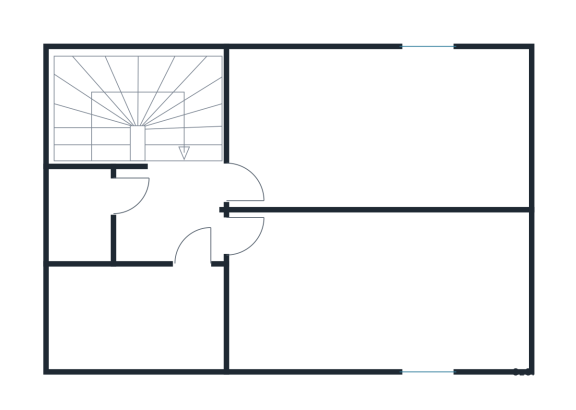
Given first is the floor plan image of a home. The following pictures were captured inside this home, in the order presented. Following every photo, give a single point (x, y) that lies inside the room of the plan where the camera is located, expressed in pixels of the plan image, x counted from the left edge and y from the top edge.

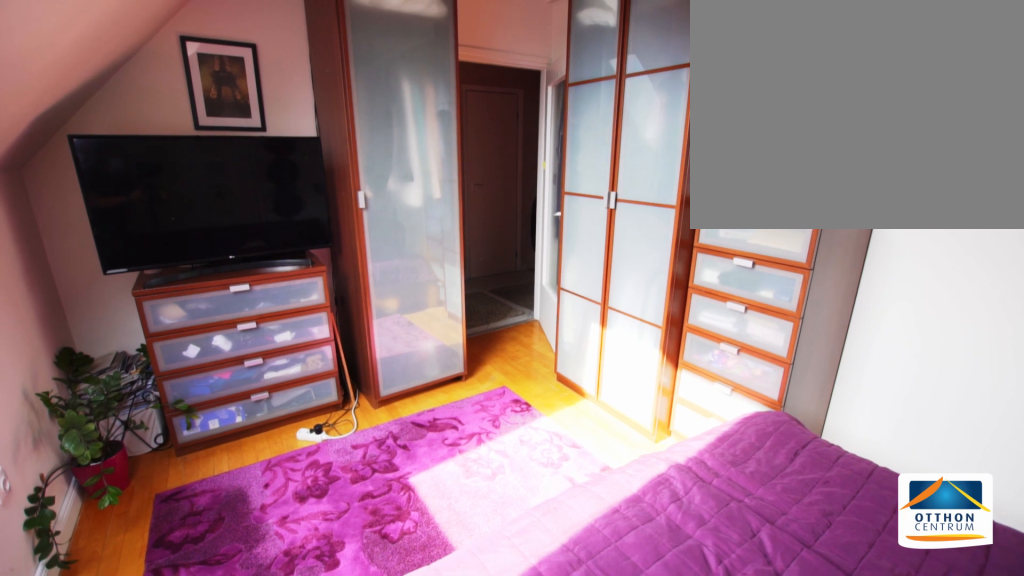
(384, 313)
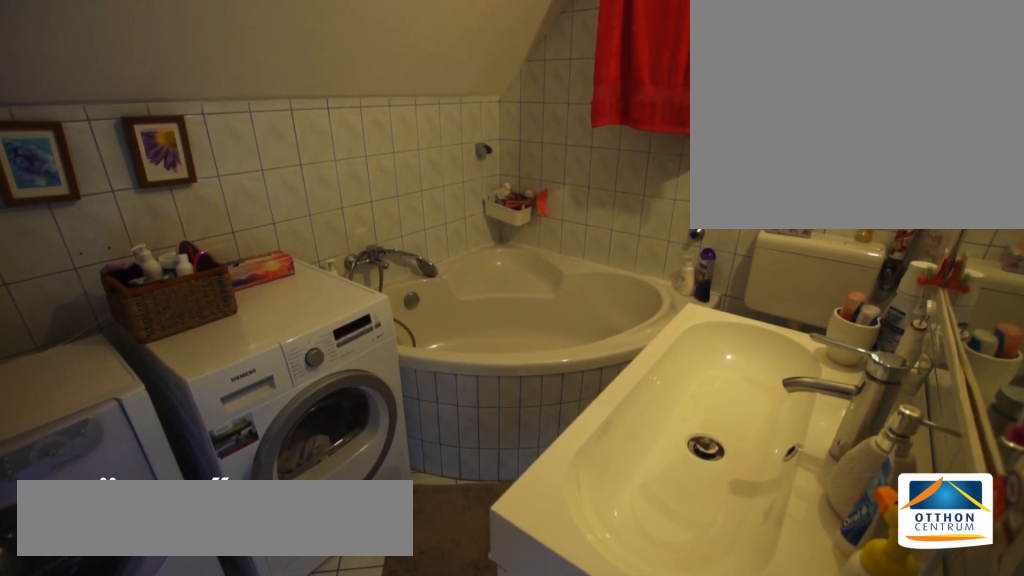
(129, 313)
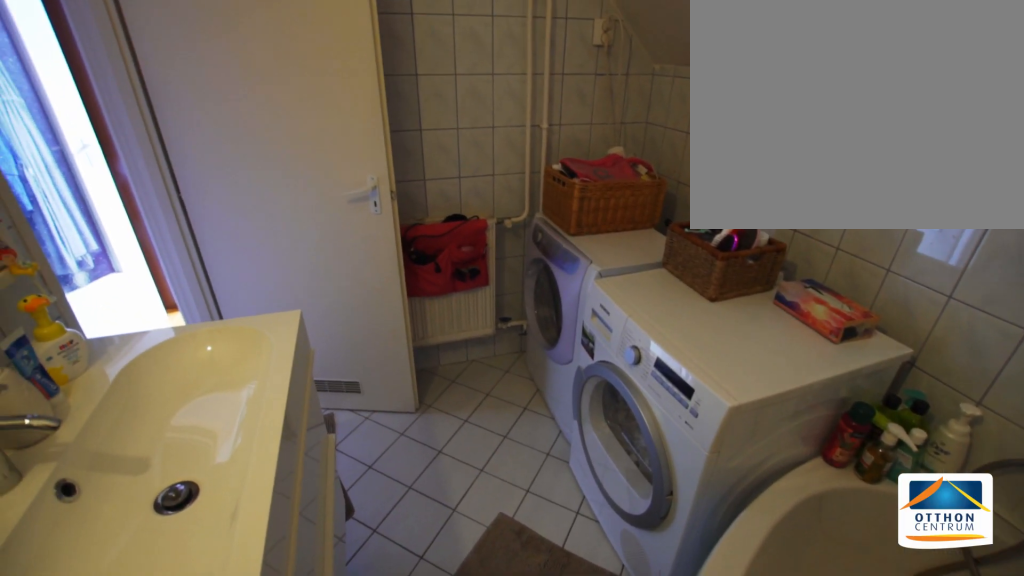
(129, 313)
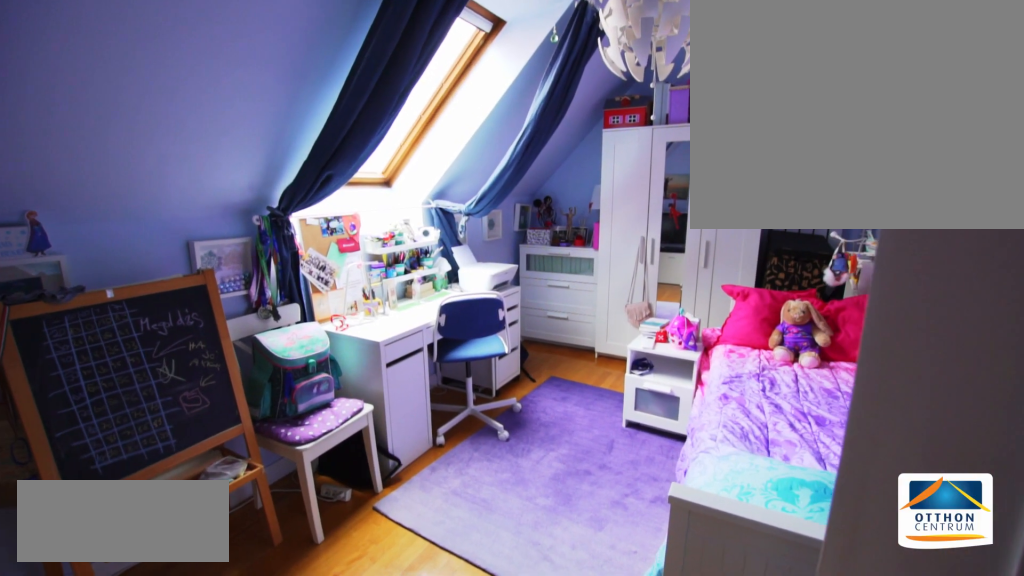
(382, 133)
